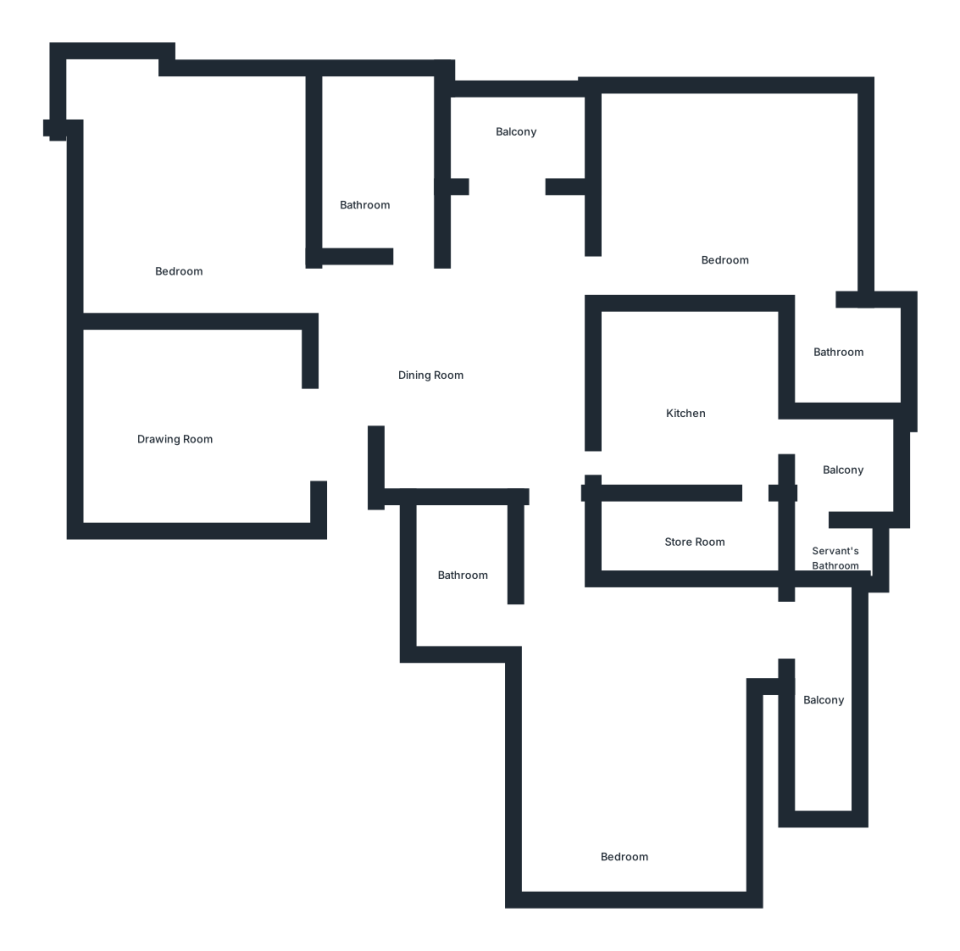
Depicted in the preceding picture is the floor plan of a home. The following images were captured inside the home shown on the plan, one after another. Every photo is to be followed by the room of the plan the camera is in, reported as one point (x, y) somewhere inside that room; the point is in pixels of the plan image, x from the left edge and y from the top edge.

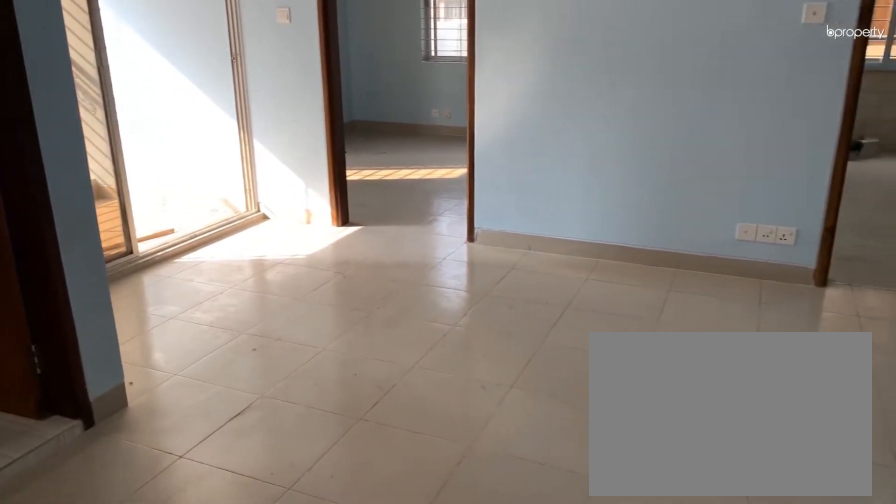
(449, 368)
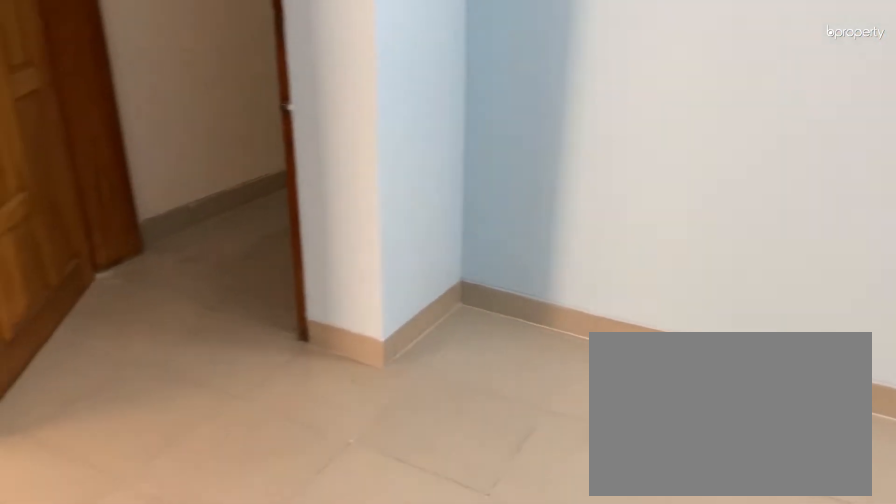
(173, 415)
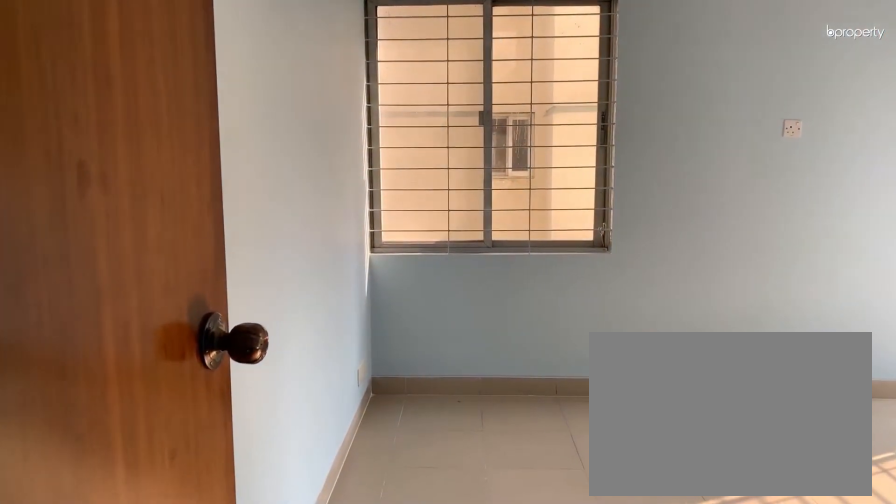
(180, 220)
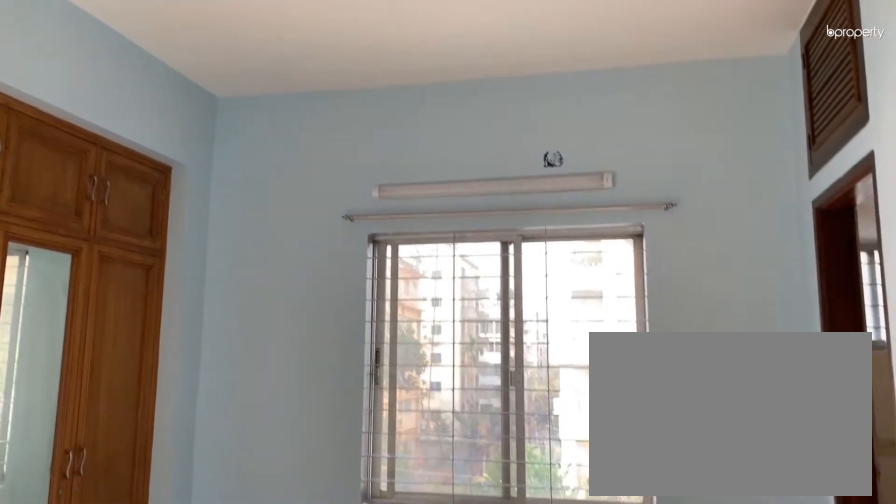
(731, 206)
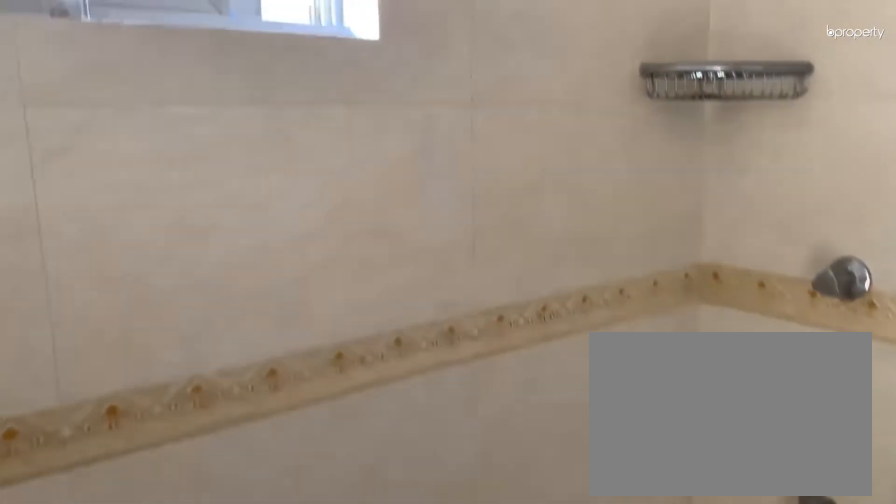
(839, 354)
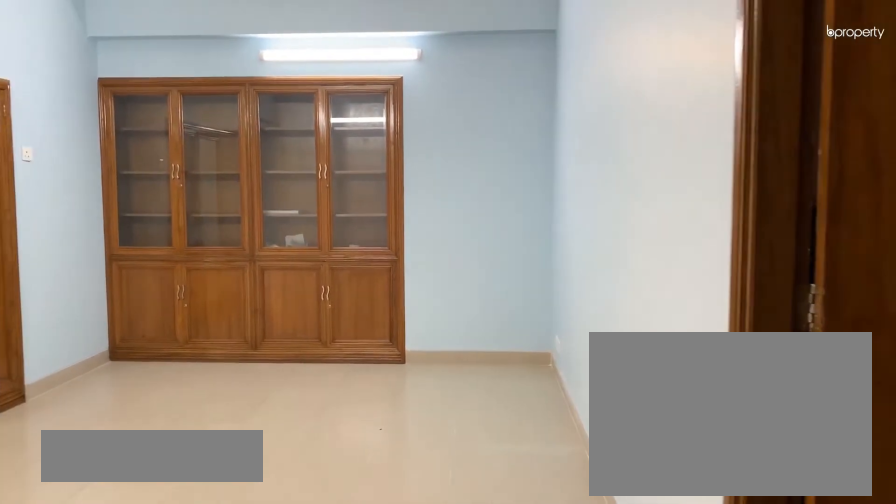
(572, 617)
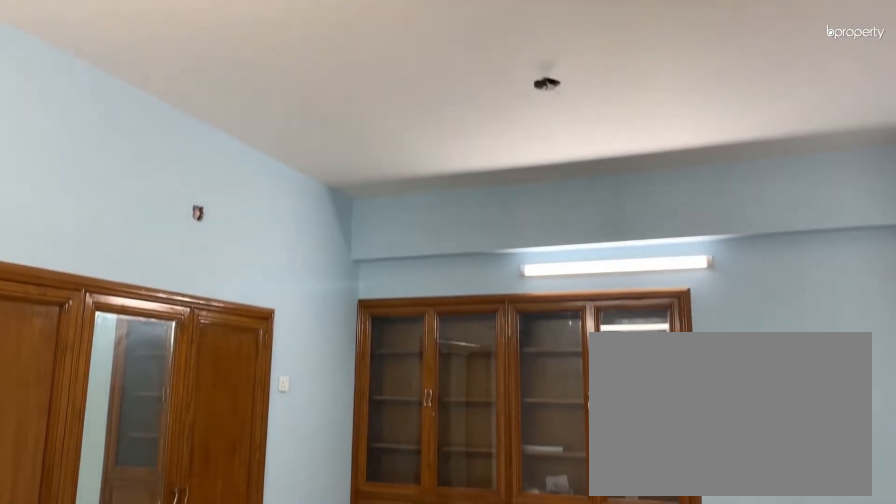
(637, 751)
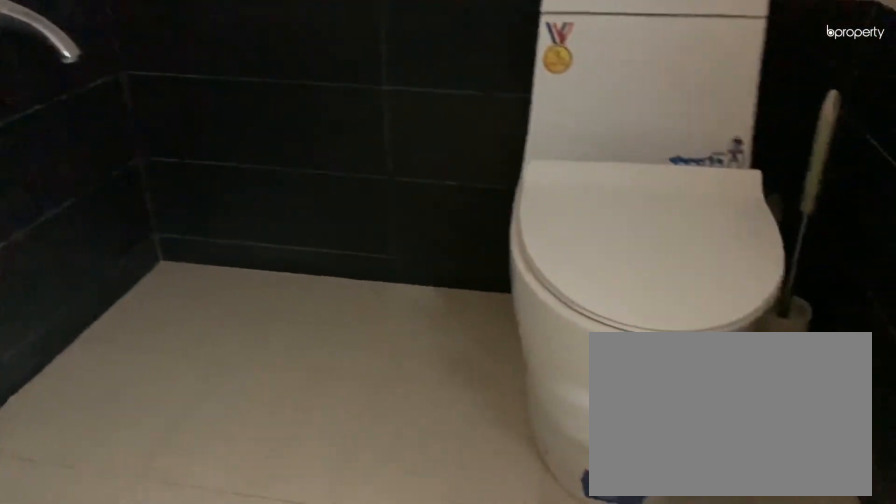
(455, 583)
